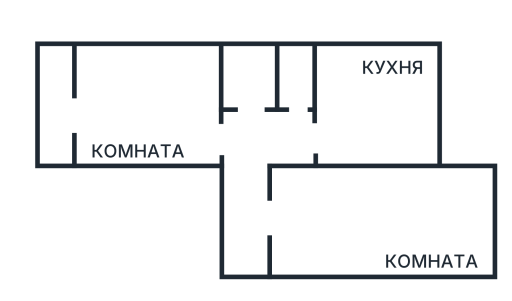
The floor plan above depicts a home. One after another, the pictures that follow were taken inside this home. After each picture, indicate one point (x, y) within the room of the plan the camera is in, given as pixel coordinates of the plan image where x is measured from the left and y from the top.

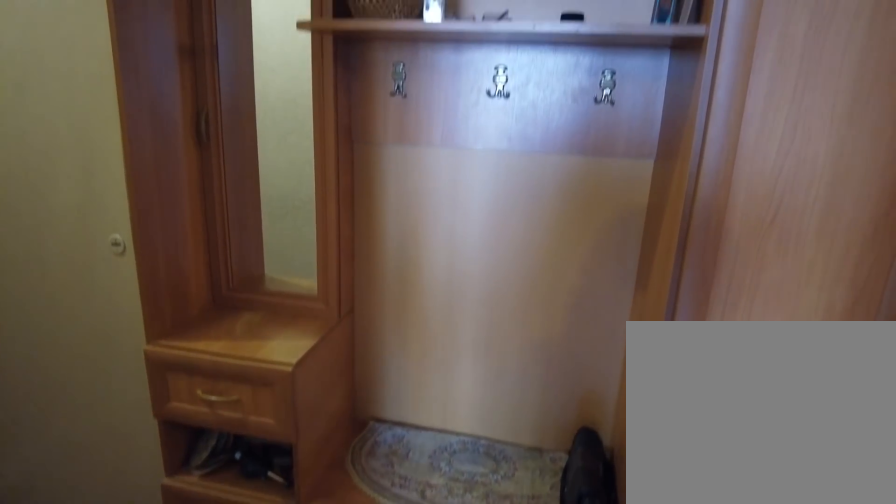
(252, 254)
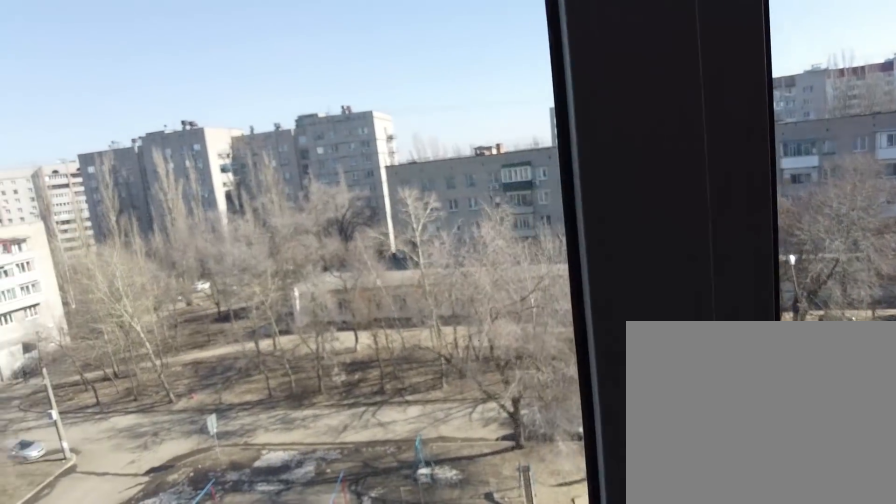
(334, 240)
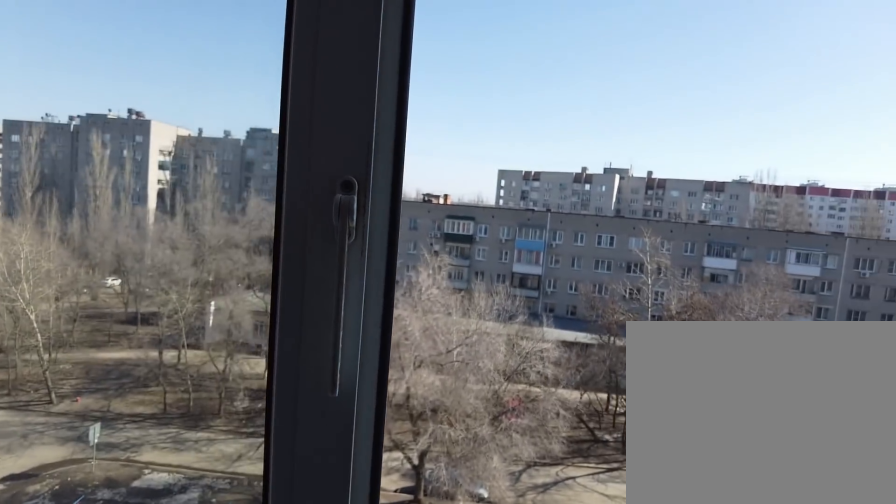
(334, 240)
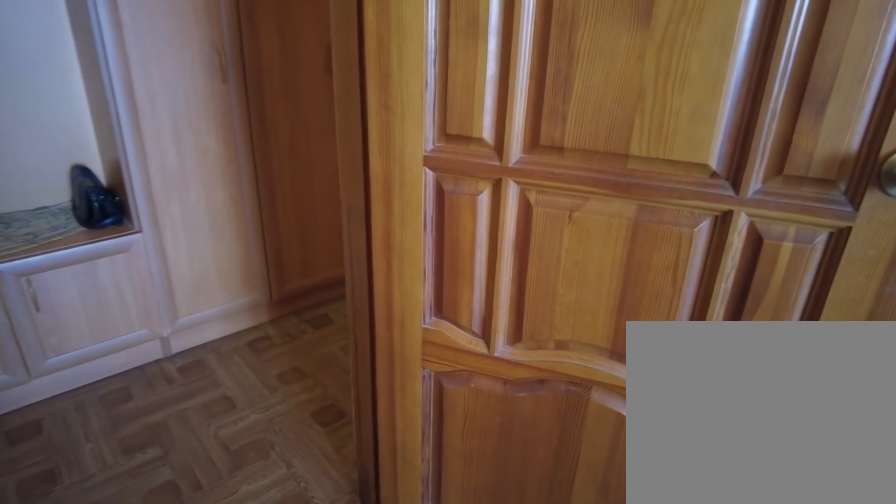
(273, 227)
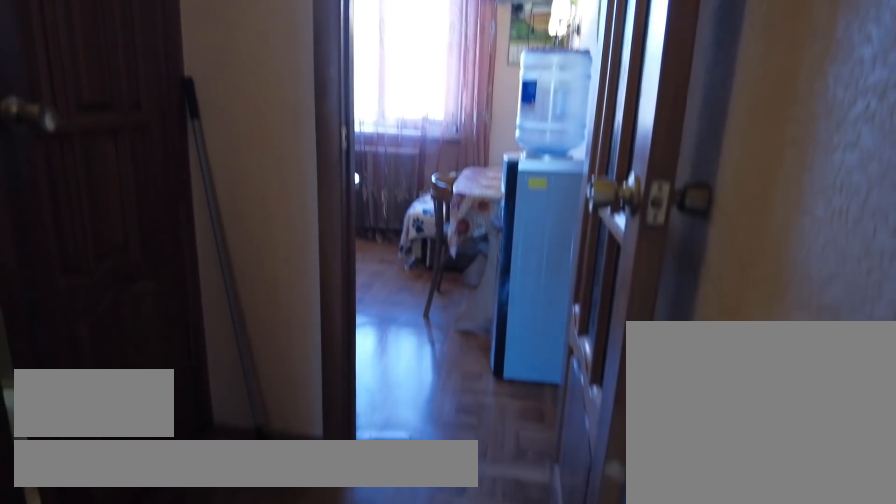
(251, 180)
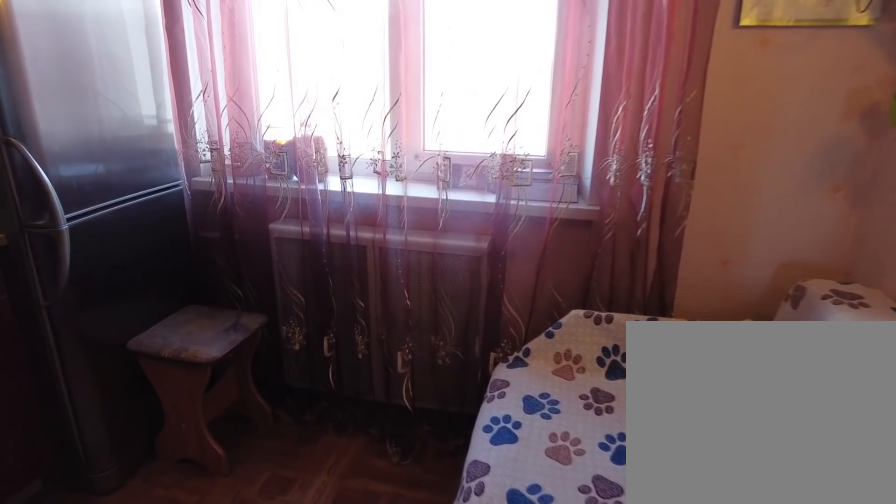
(344, 140)
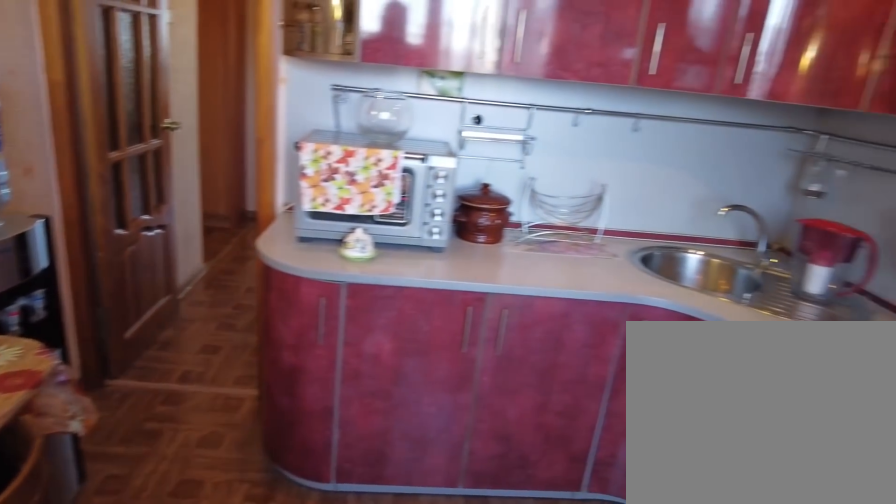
(344, 140)
